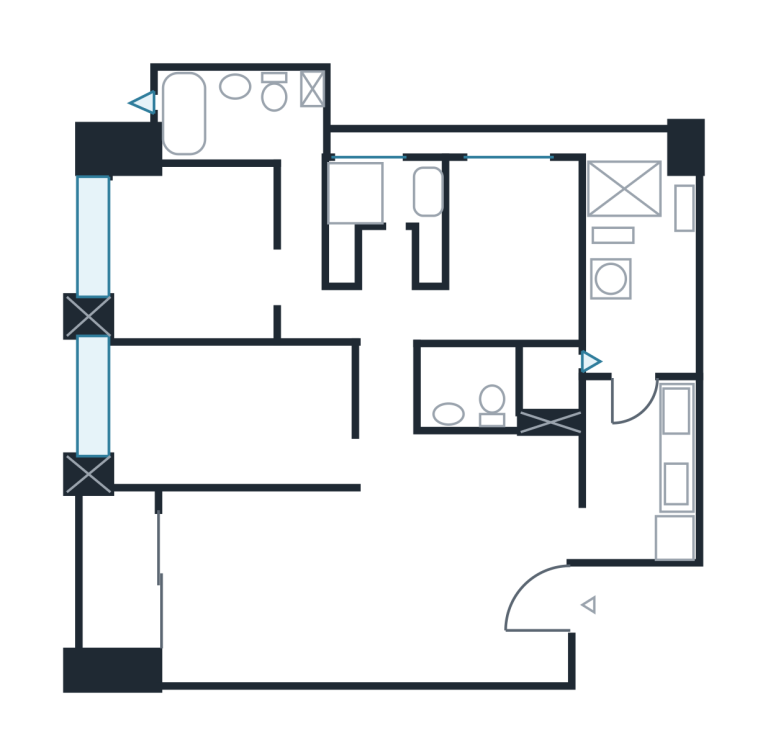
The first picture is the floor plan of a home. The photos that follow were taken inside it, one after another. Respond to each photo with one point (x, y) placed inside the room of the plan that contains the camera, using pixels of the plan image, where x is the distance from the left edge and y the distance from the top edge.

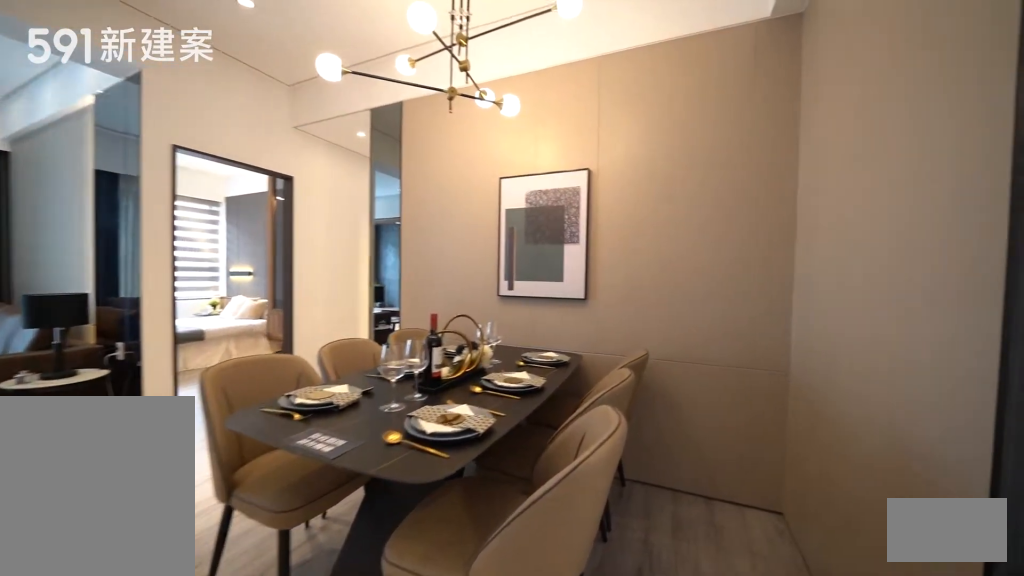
(484, 557)
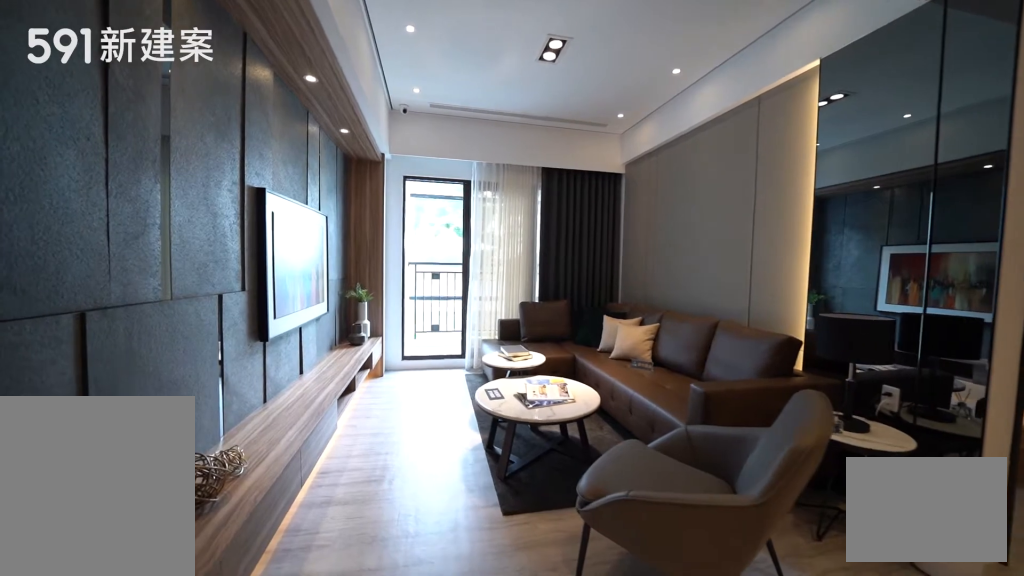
(297, 581)
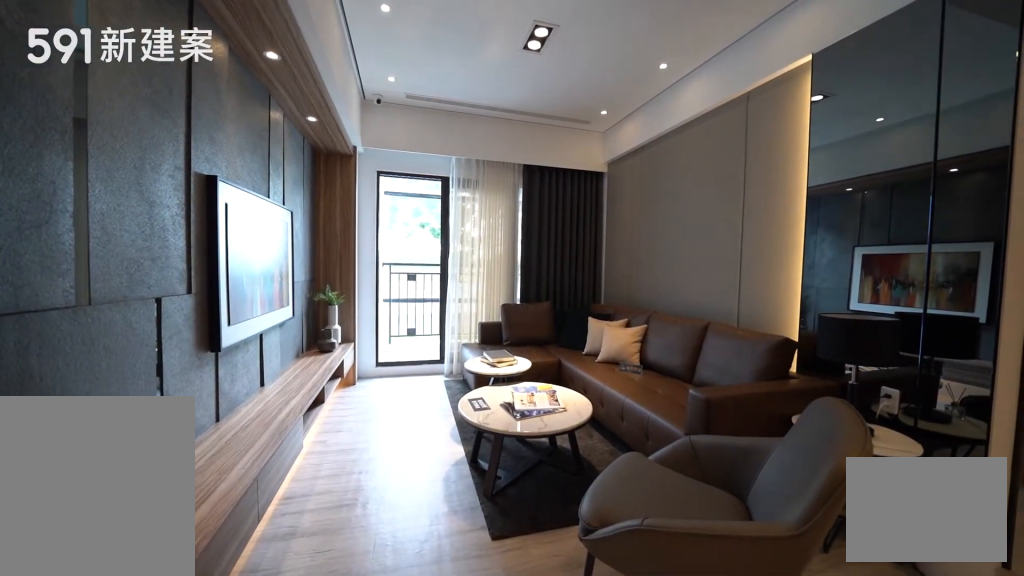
(297, 581)
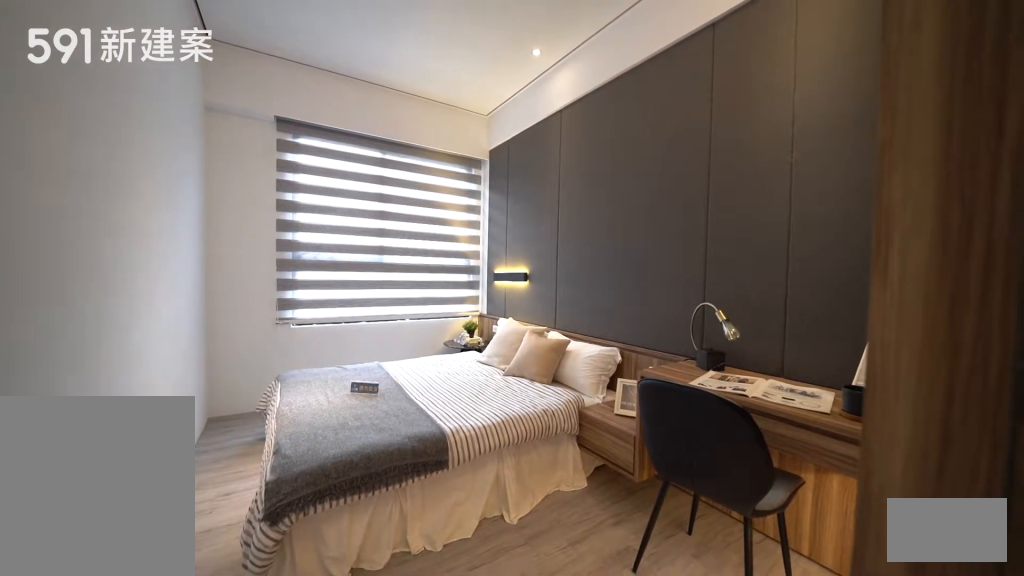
(227, 415)
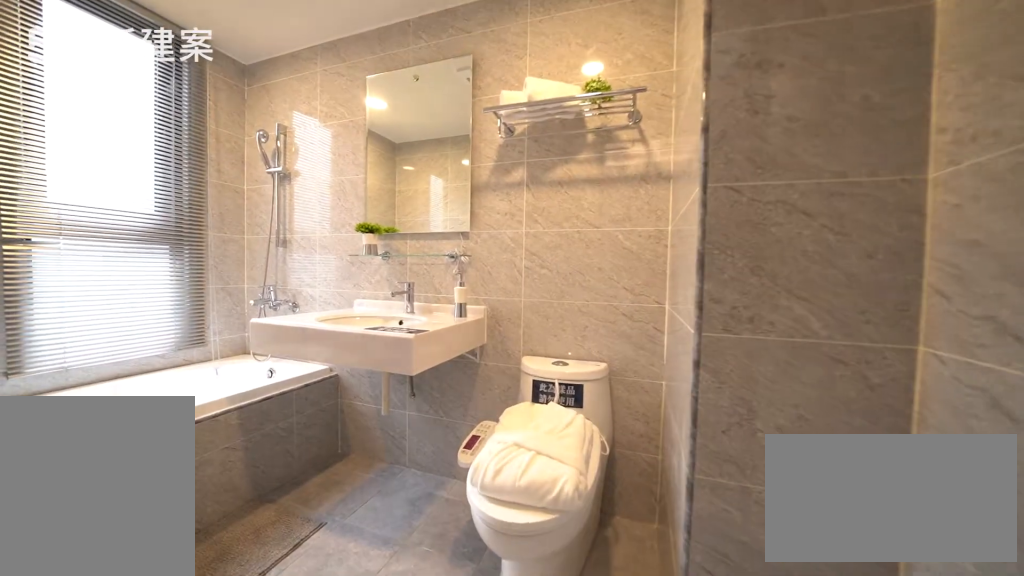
(239, 110)
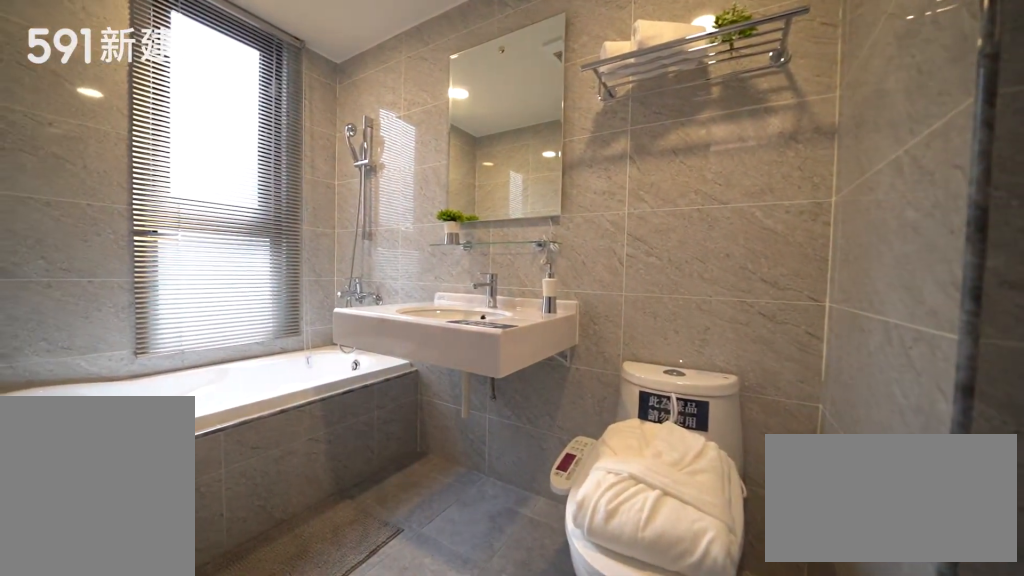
(239, 110)
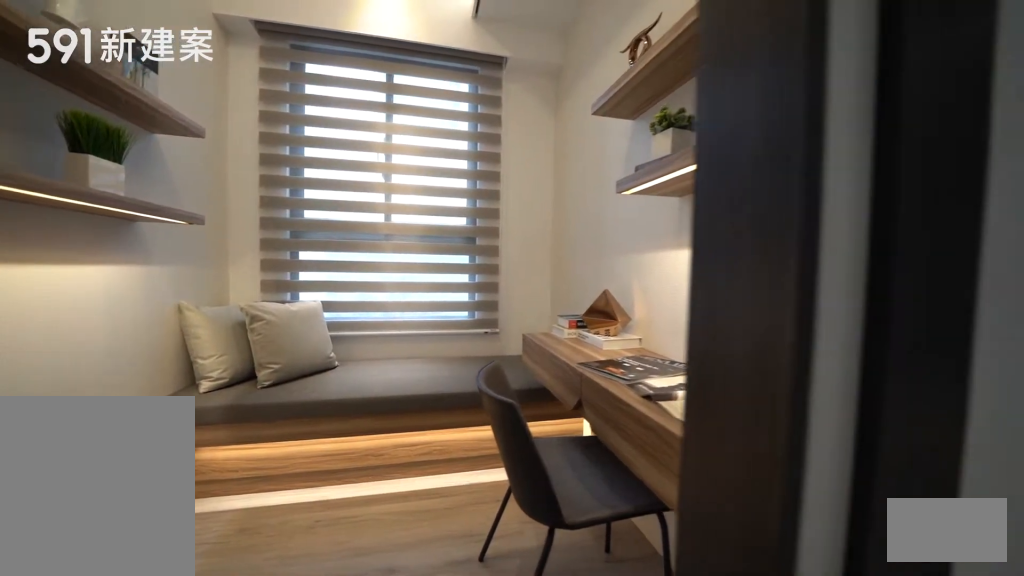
(384, 221)
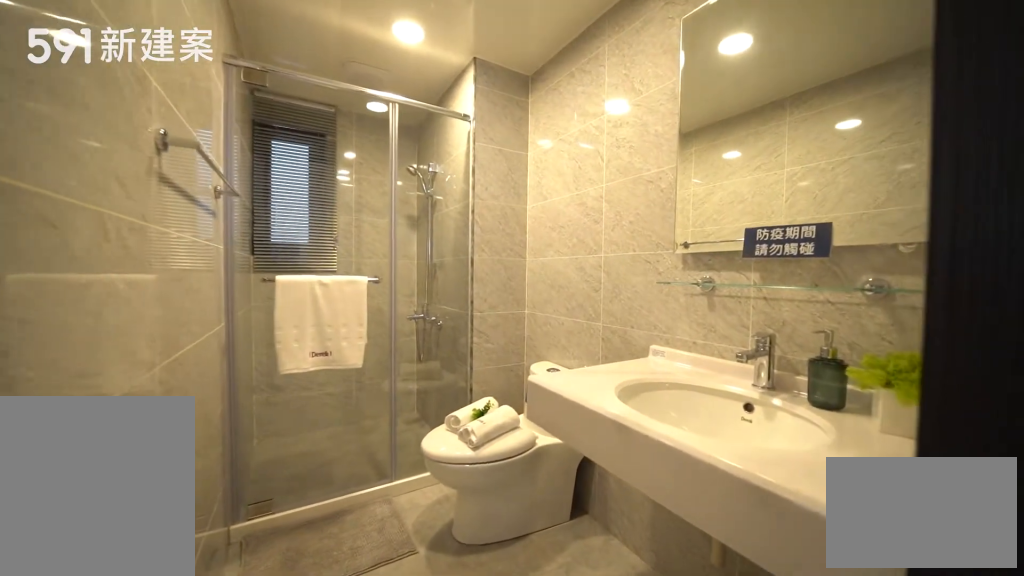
(502, 389)
